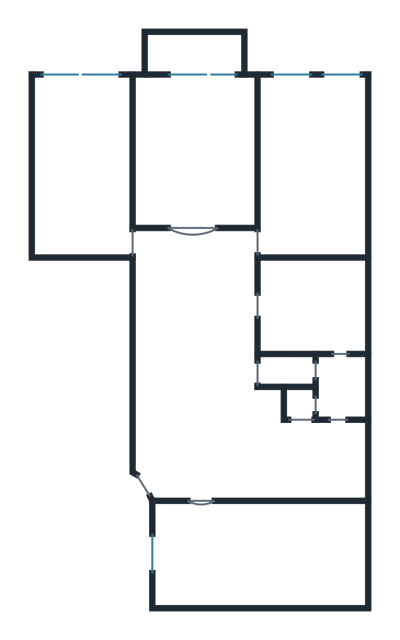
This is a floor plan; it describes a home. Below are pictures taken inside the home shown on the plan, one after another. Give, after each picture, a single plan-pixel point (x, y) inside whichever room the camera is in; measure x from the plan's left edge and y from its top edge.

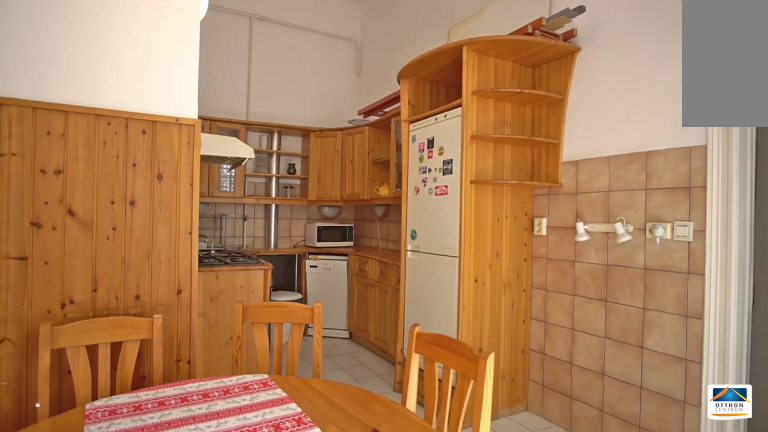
(346, 464)
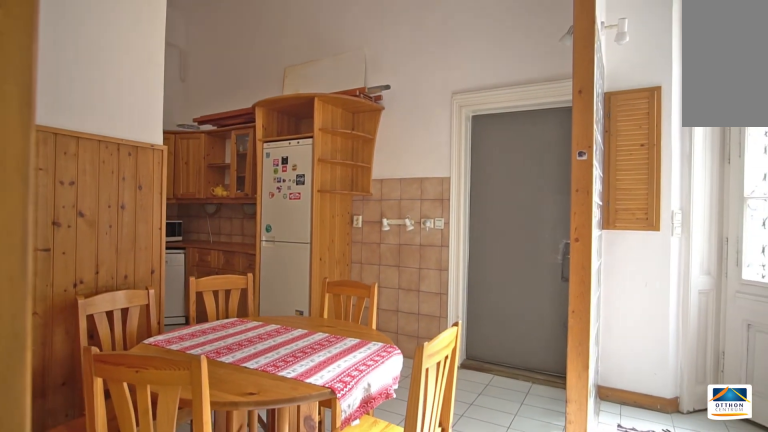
(244, 464)
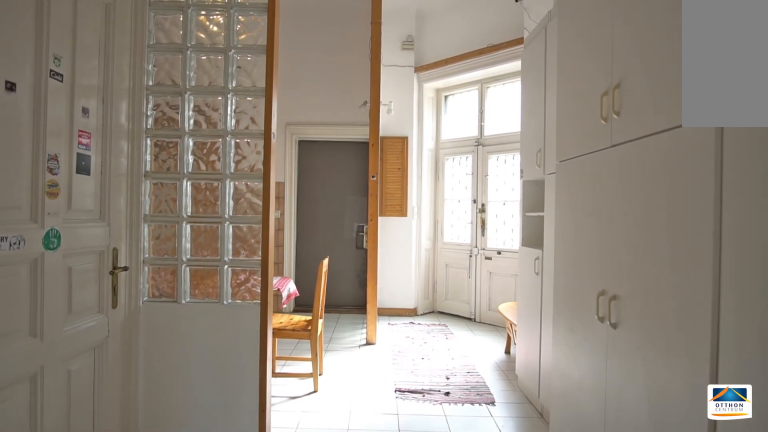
(201, 383)
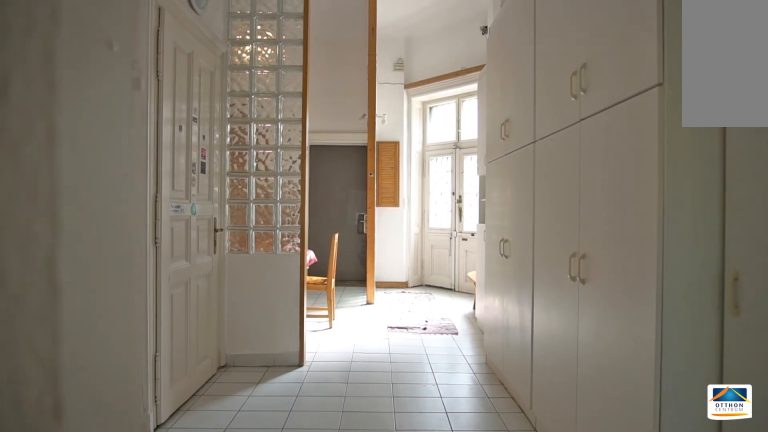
(202, 383)
